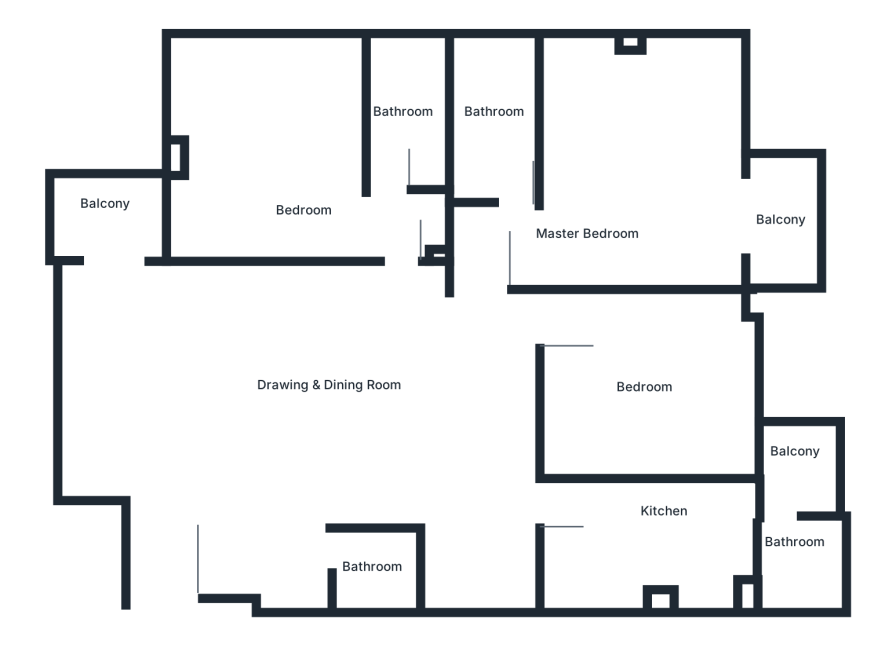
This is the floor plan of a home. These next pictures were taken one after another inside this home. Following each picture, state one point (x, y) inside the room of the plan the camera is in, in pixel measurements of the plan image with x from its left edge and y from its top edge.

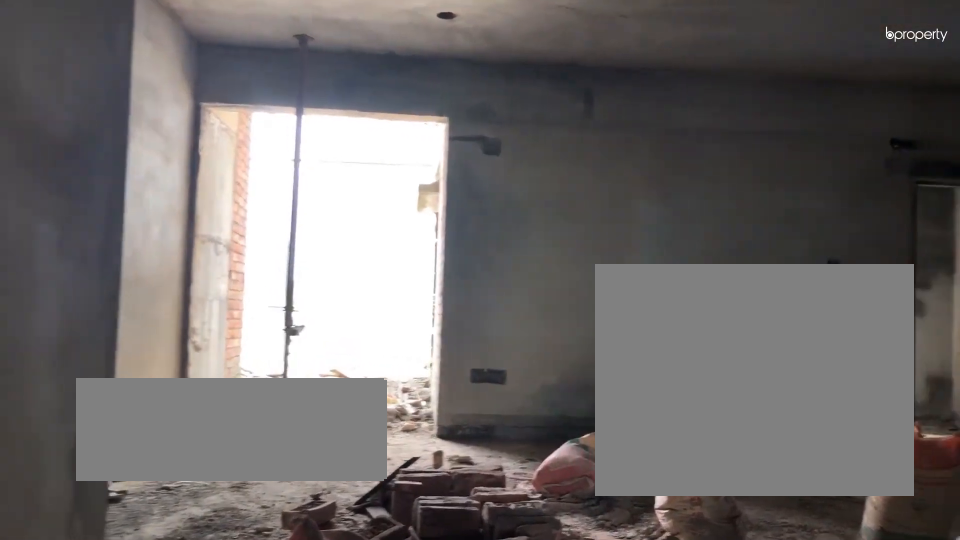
(325, 393)
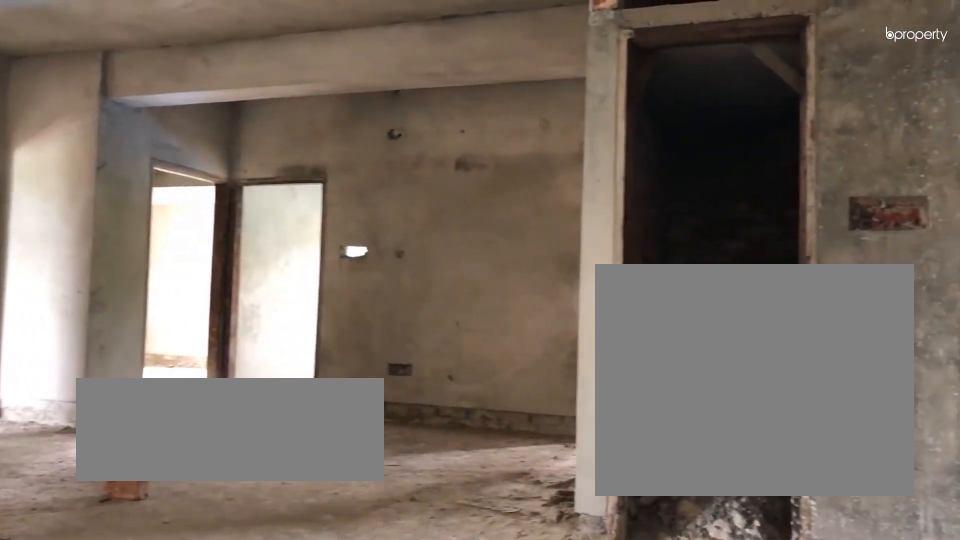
(325, 393)
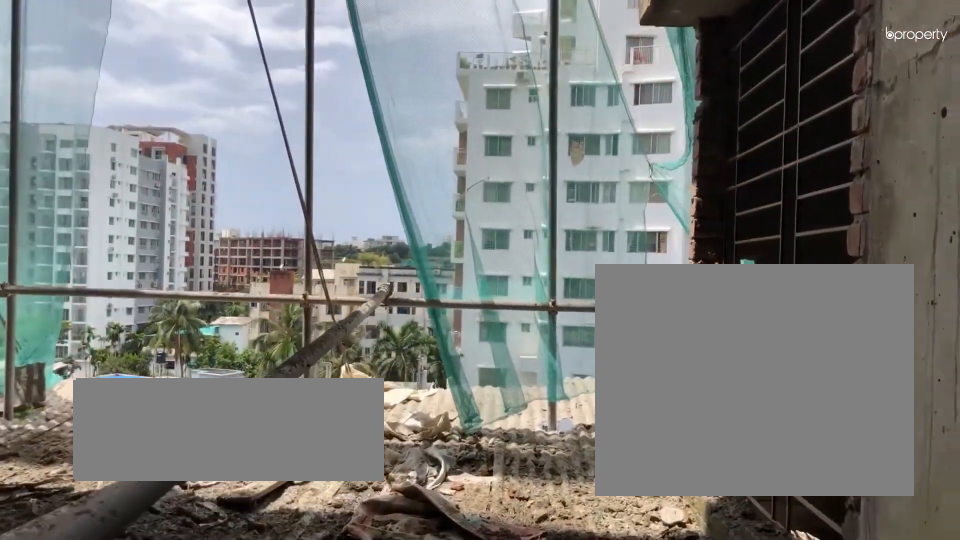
(113, 213)
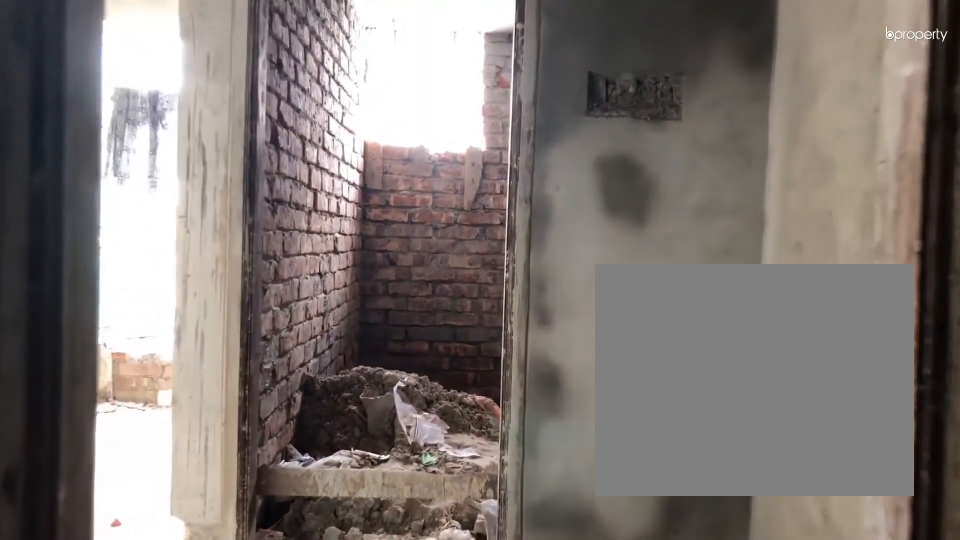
(404, 236)
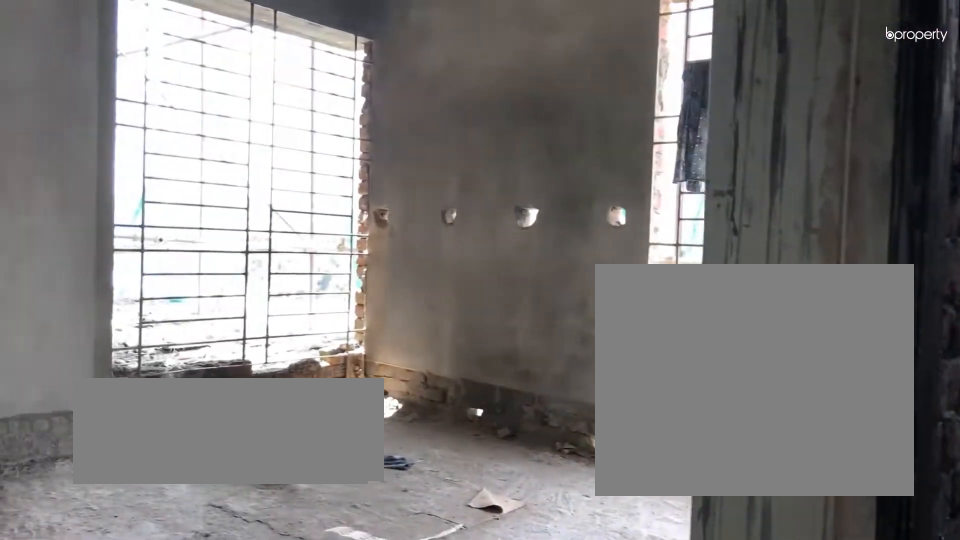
(287, 168)
